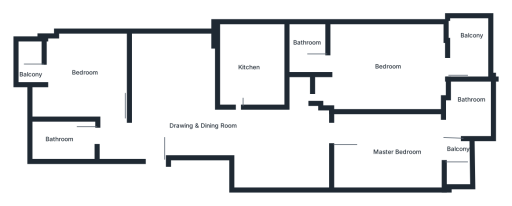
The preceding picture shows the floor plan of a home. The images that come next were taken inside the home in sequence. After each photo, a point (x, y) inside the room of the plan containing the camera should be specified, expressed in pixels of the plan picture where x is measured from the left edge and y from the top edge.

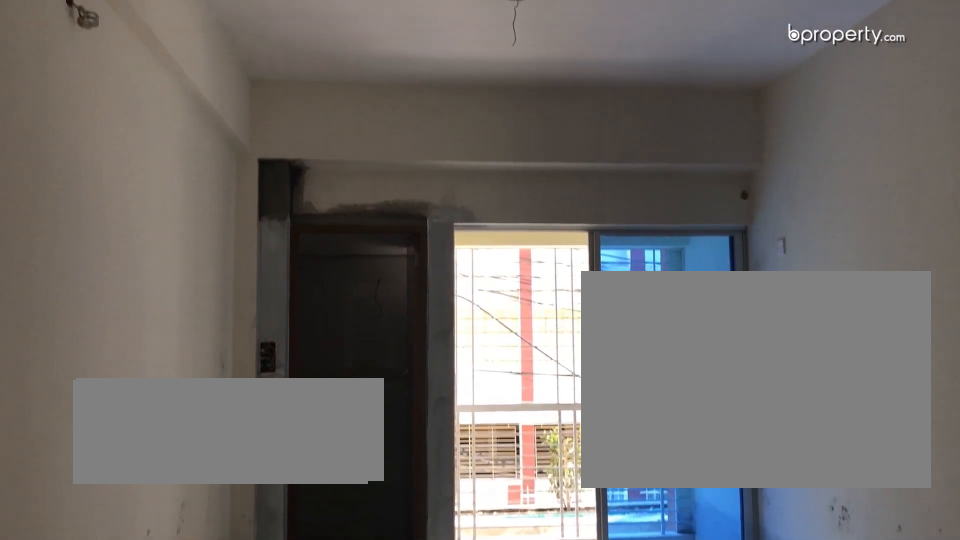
(402, 145)
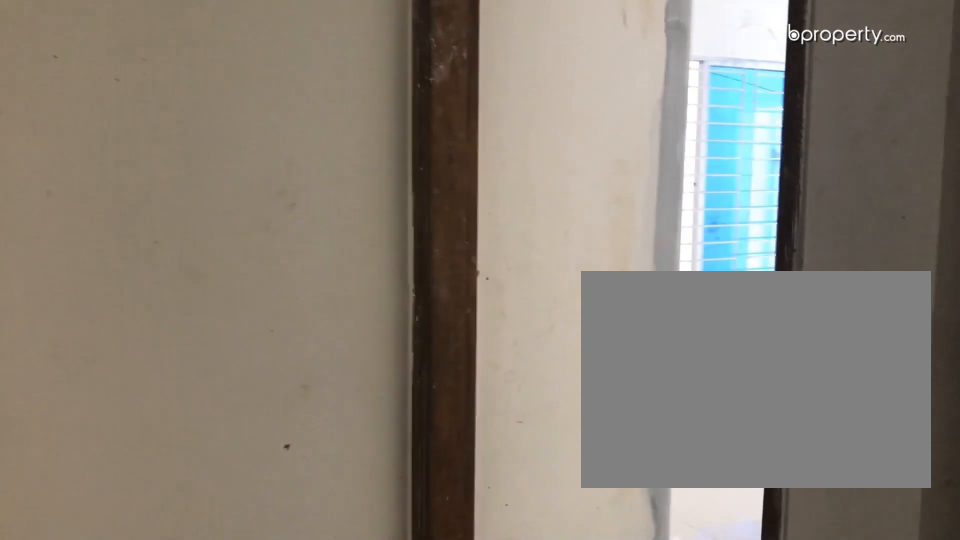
(323, 87)
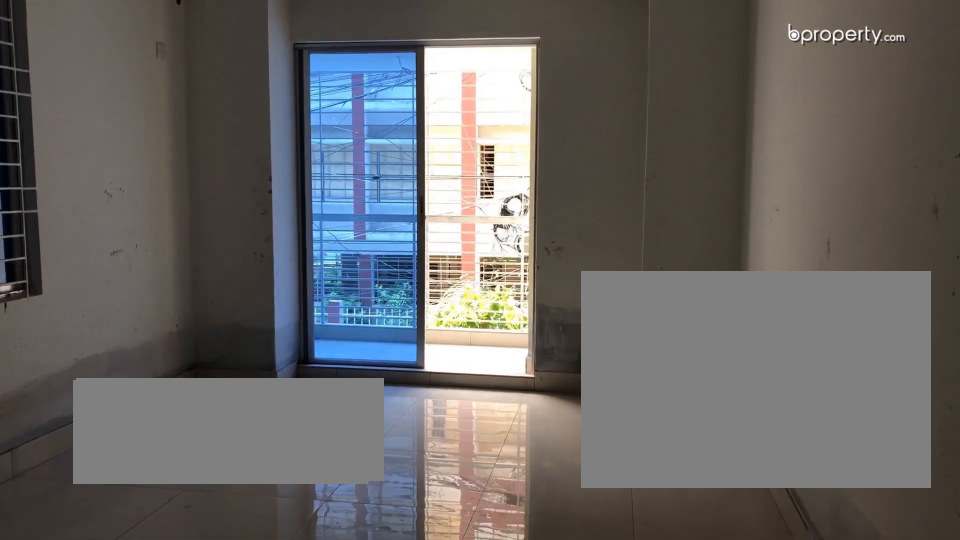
(384, 68)
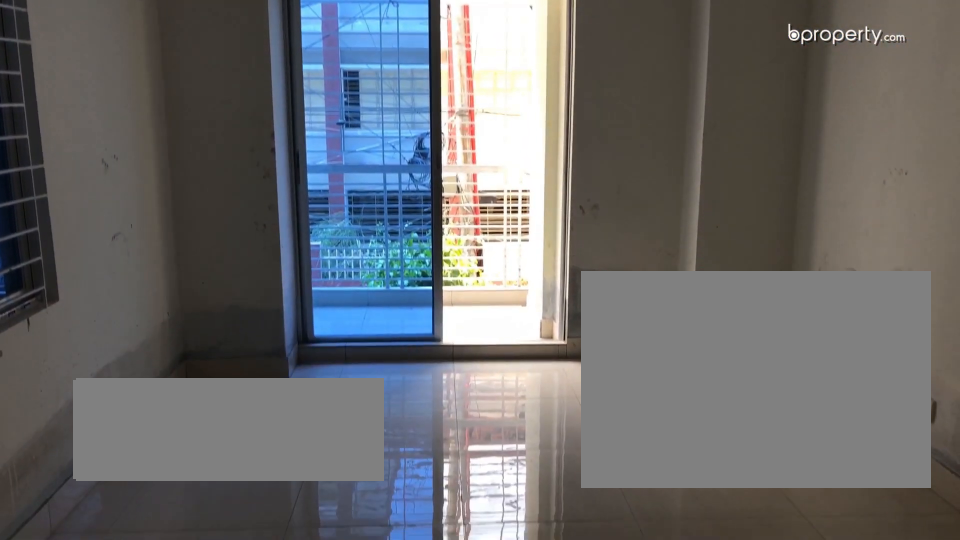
(385, 68)
